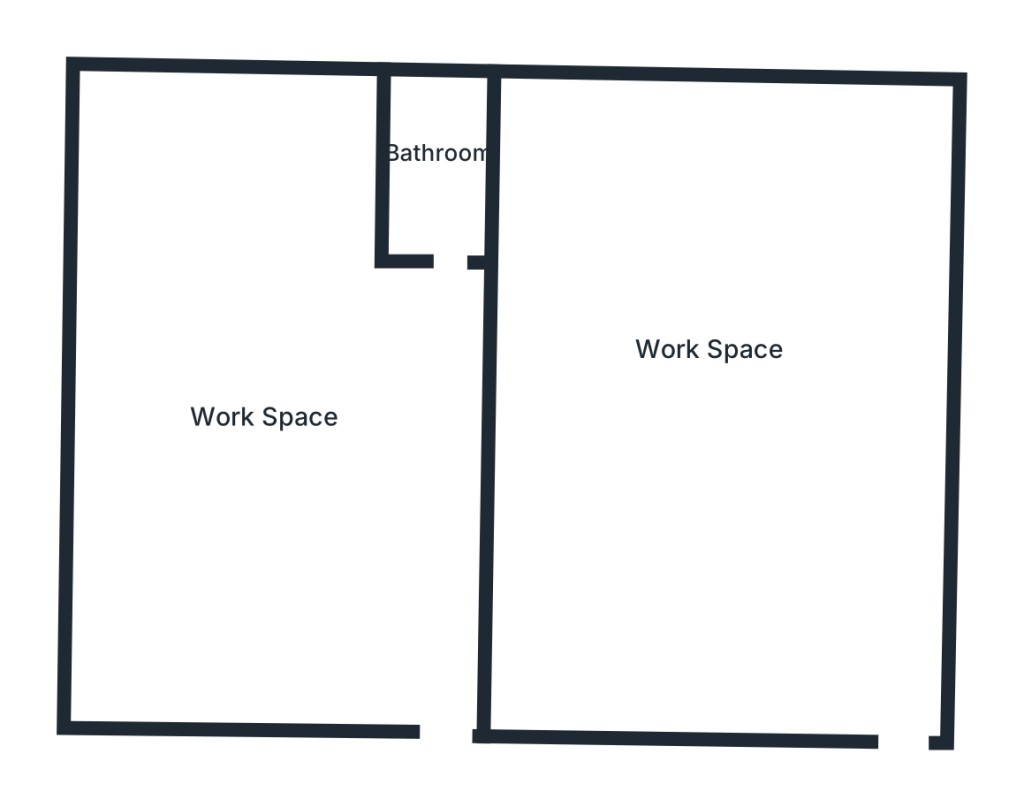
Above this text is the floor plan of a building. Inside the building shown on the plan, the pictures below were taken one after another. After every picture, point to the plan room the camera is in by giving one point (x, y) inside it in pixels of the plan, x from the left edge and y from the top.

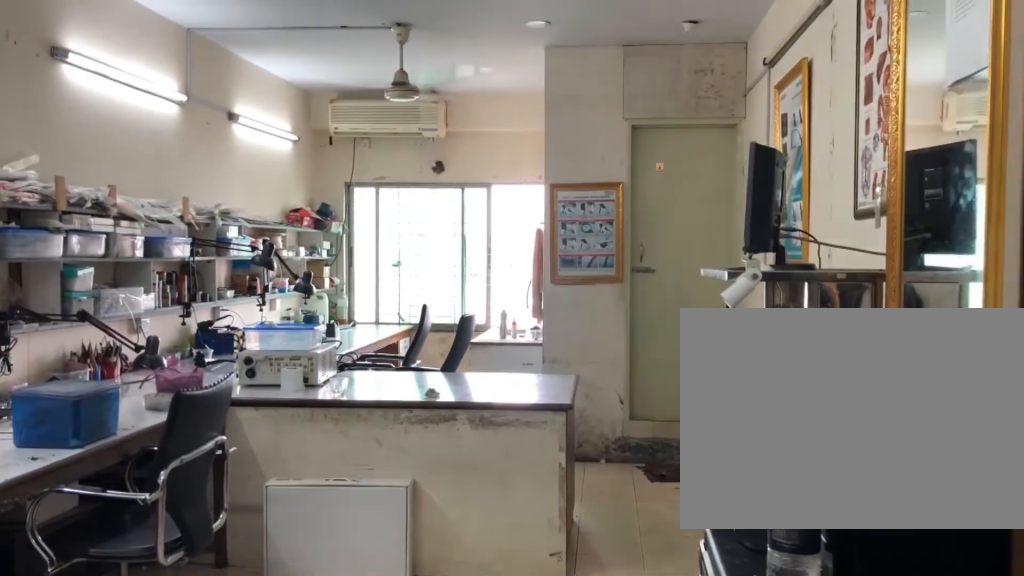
(271, 424)
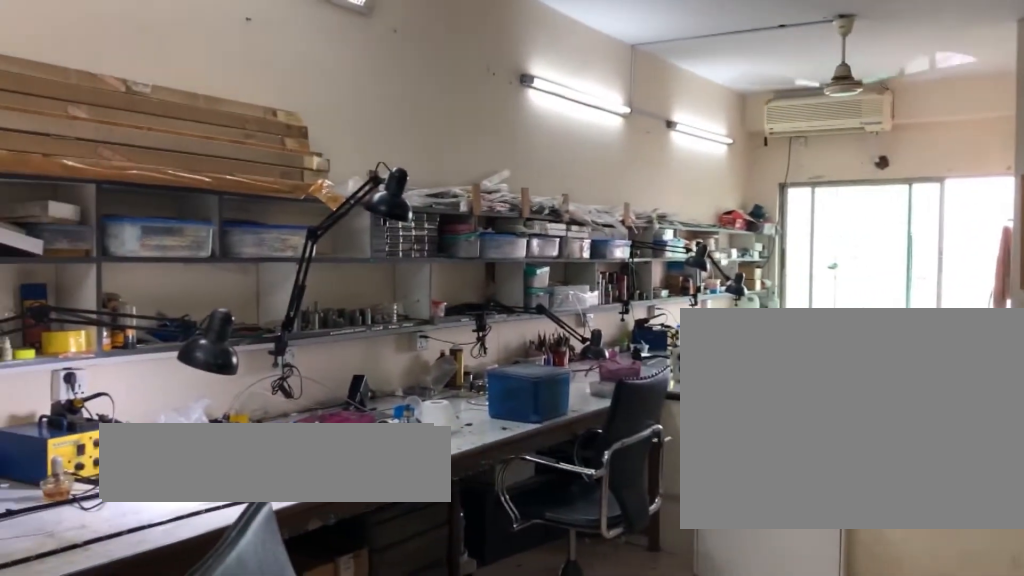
(271, 424)
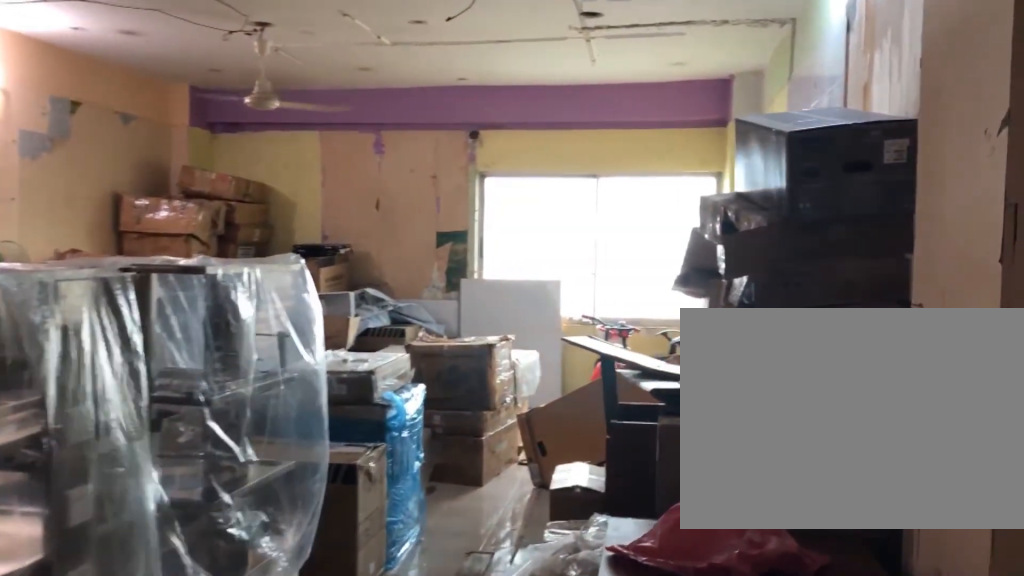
(726, 361)
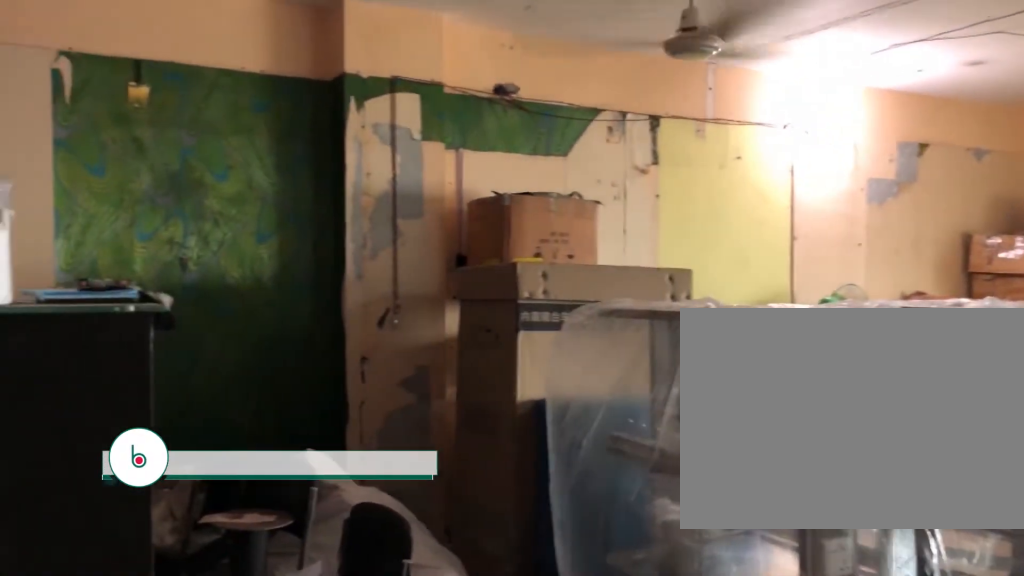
(726, 361)
